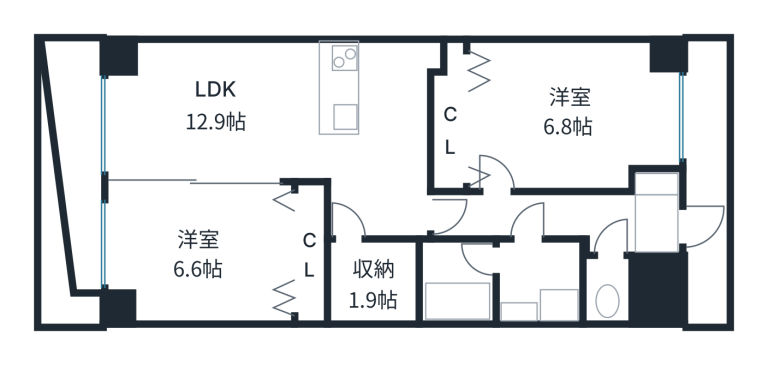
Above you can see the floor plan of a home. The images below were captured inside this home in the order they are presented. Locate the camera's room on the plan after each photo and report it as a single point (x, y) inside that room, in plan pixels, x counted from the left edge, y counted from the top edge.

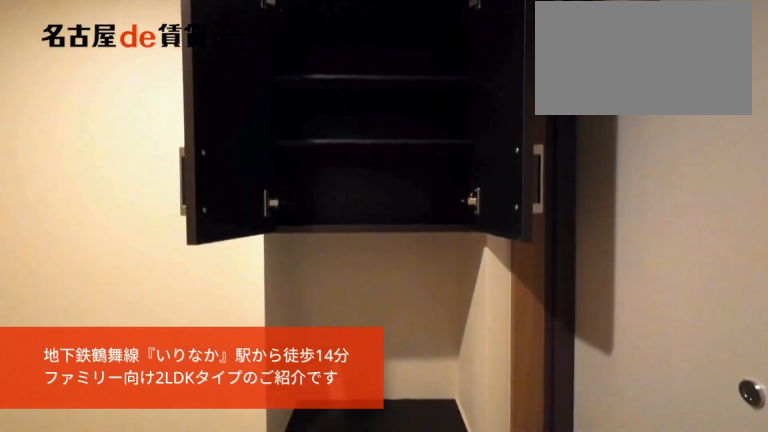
(656, 214)
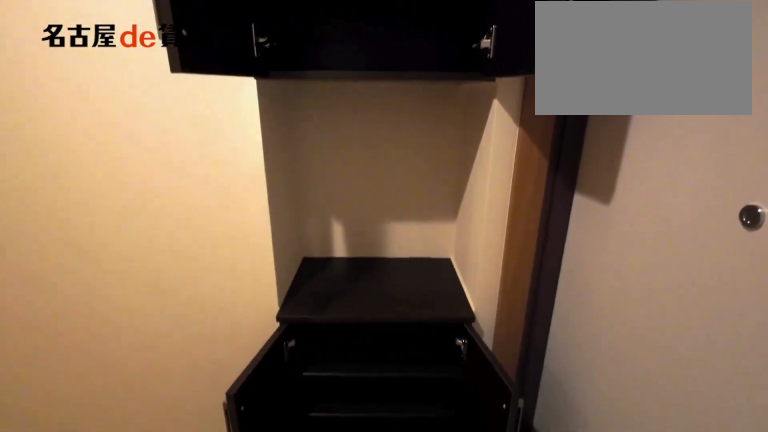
(656, 214)
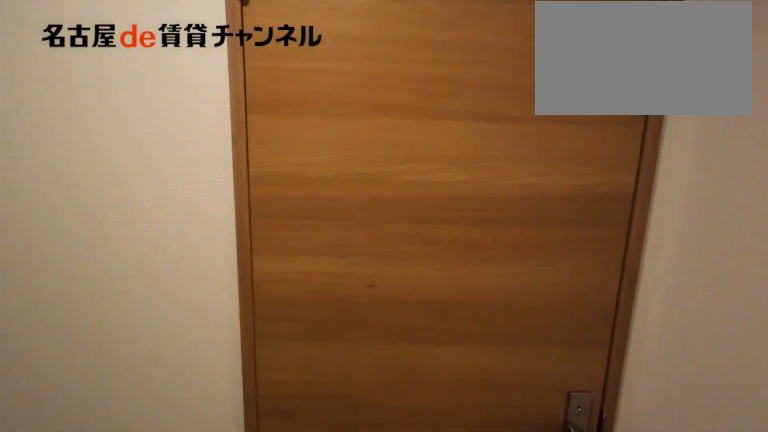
(539, 217)
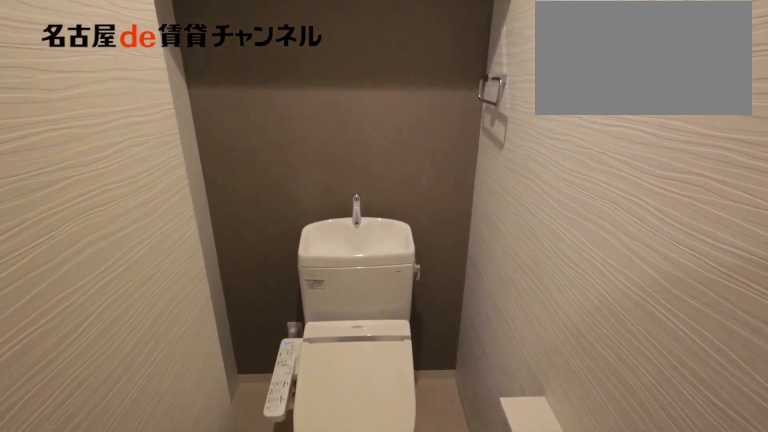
(607, 289)
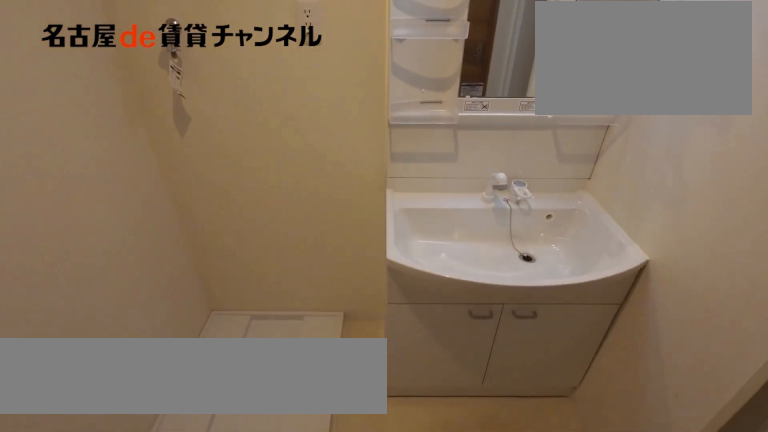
(540, 281)
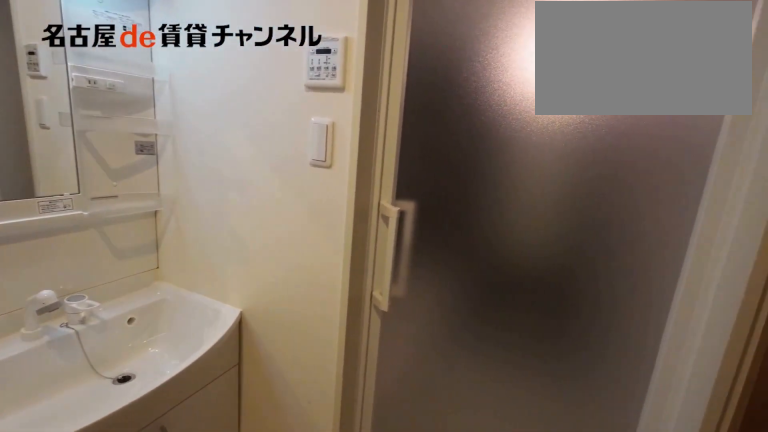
(540, 281)
